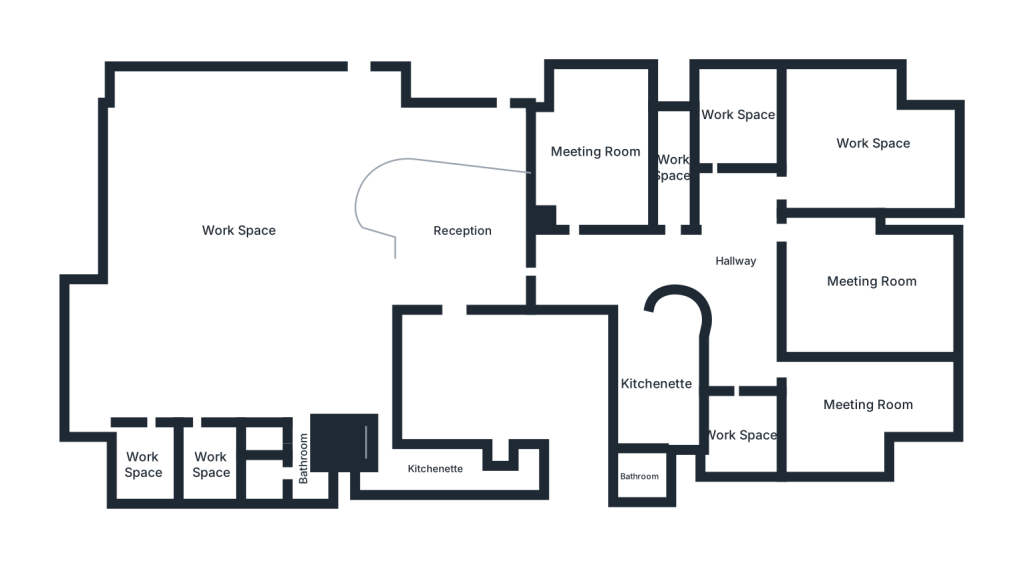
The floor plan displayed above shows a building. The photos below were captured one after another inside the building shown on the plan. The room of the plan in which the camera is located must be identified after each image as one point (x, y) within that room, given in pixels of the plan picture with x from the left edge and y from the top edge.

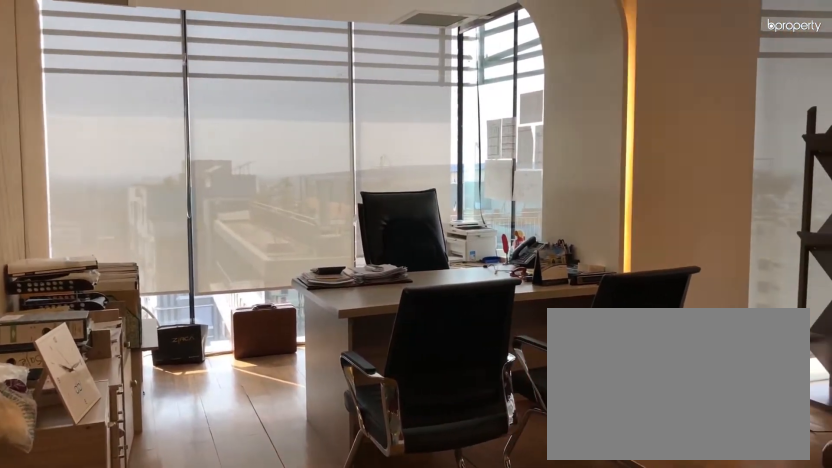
(867, 407)
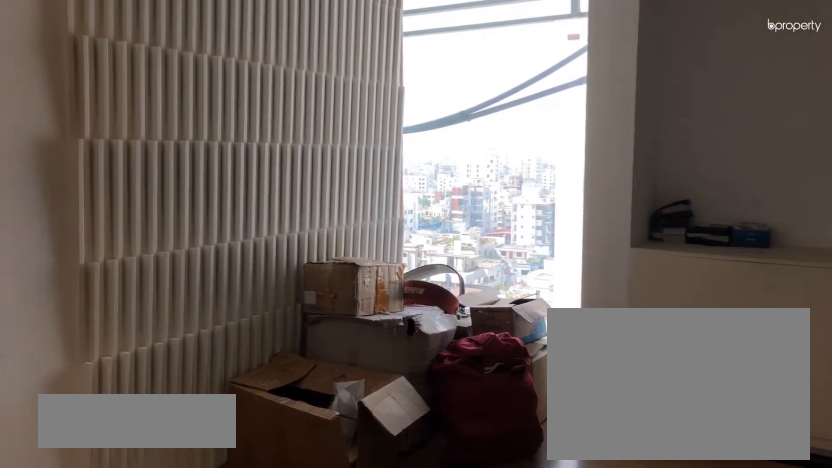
(739, 434)
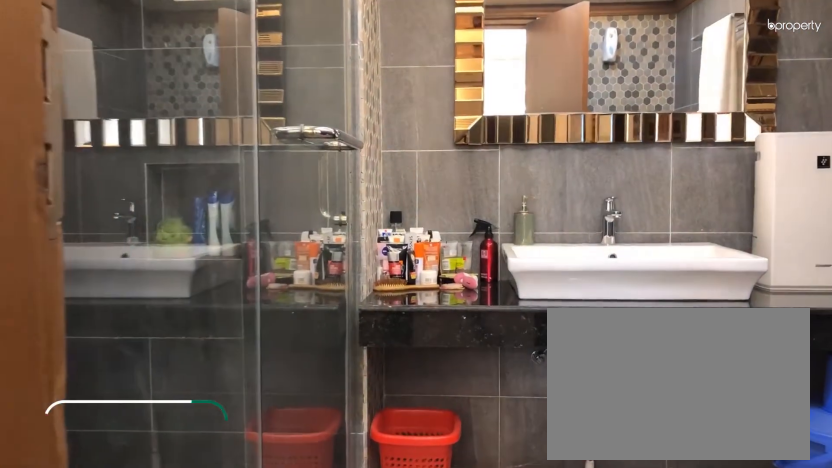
(640, 476)
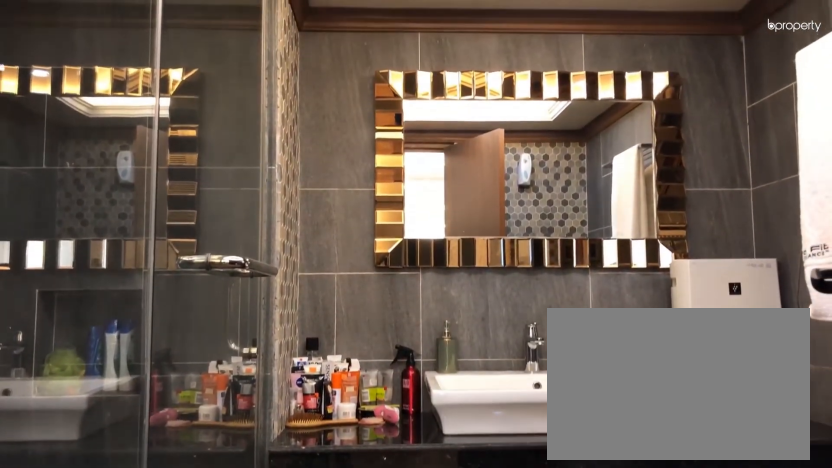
(642, 476)
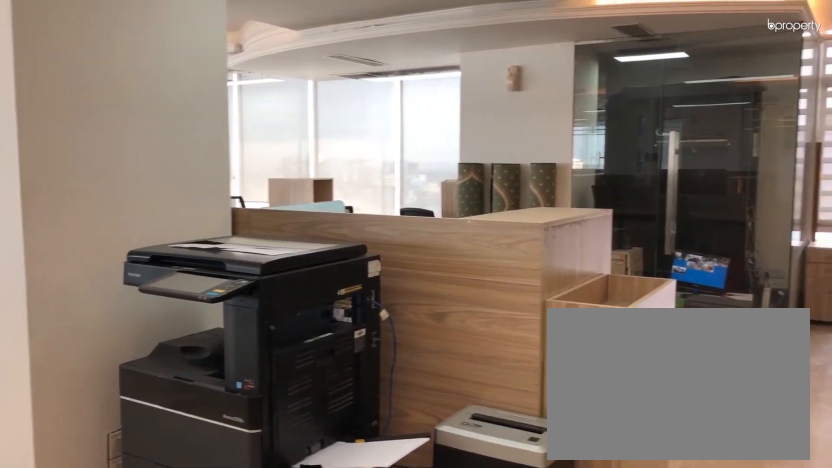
(238, 230)
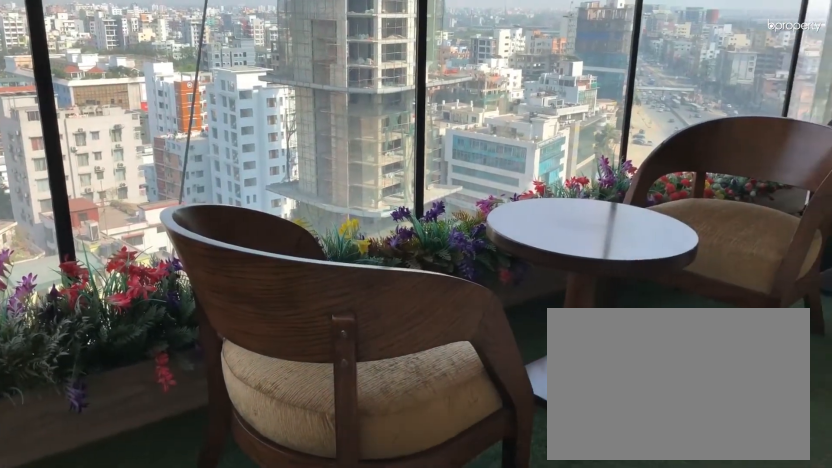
(238, 230)
